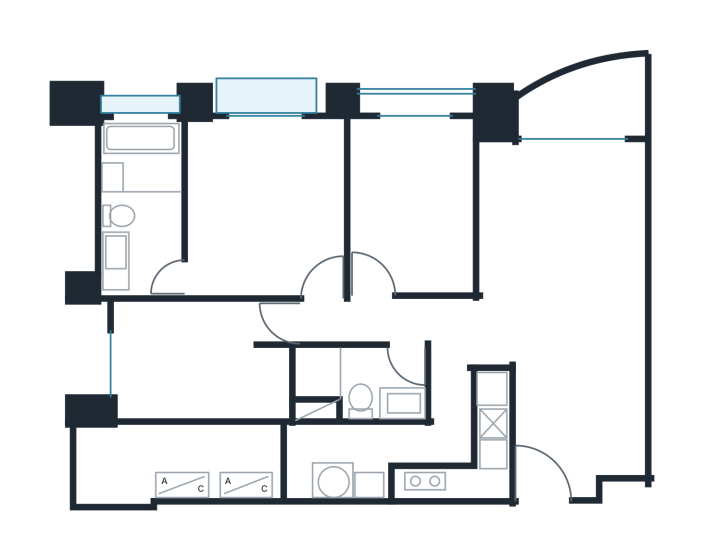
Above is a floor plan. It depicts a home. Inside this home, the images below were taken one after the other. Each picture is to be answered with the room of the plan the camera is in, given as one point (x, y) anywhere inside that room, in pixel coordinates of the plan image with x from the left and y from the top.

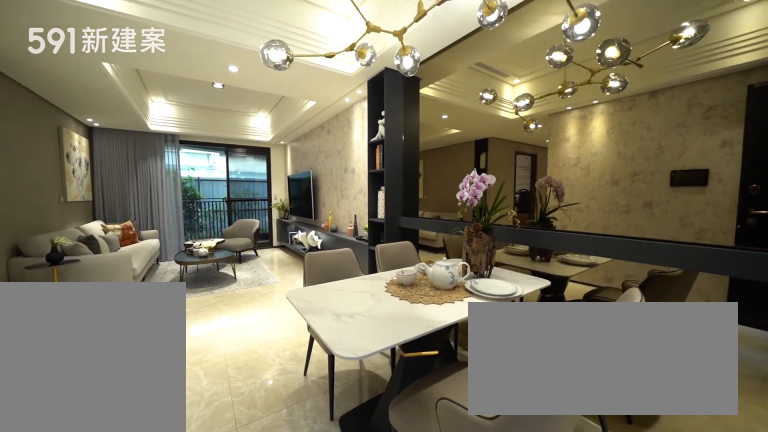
(583, 376)
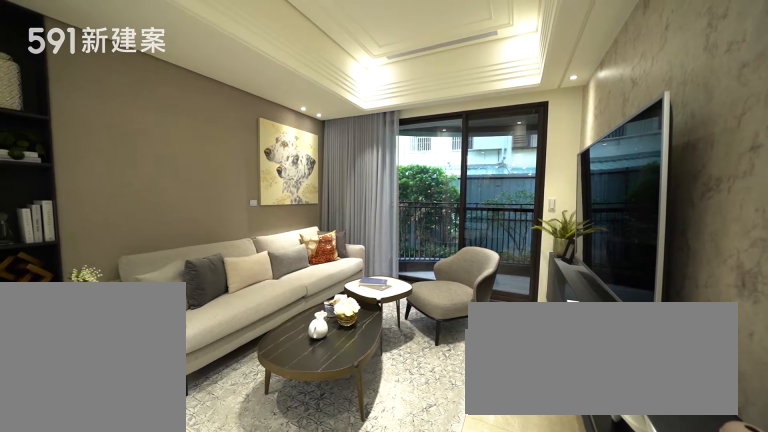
(564, 214)
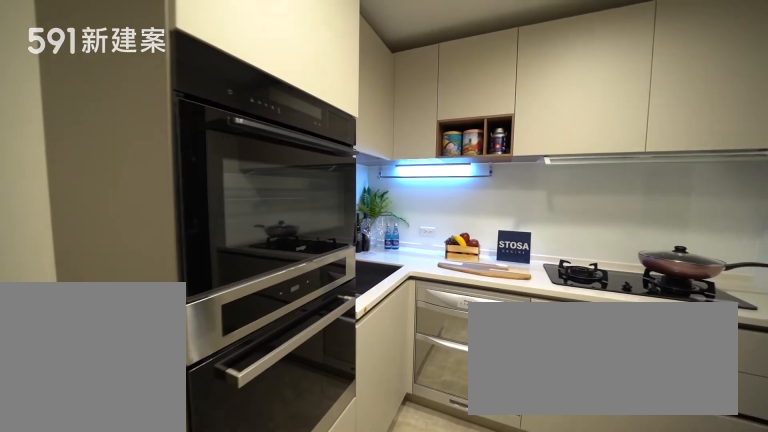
(446, 462)
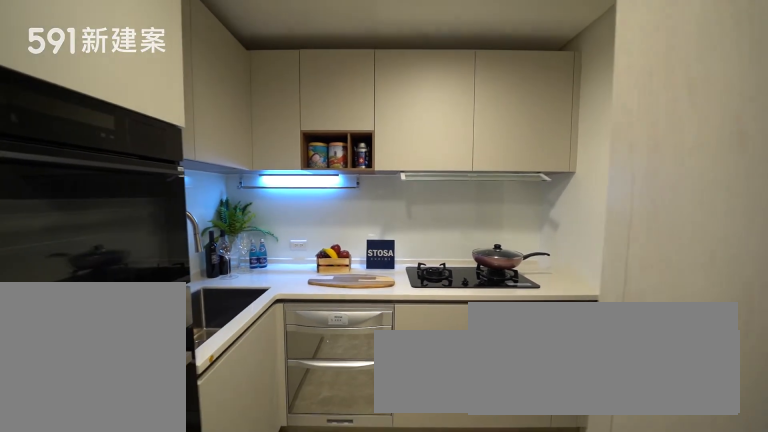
(446, 462)
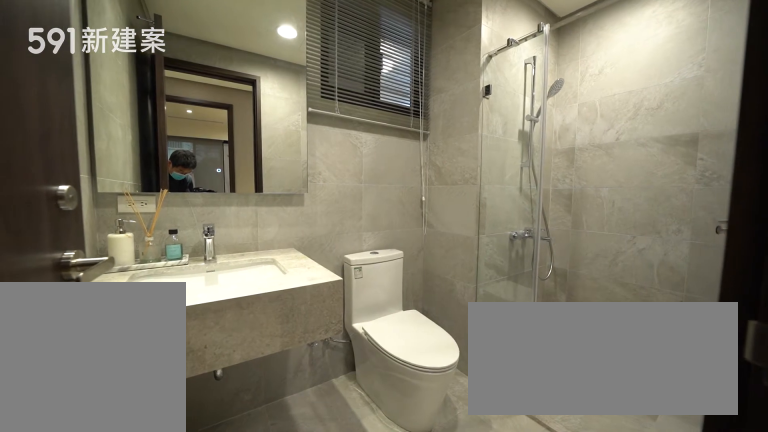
(360, 382)
